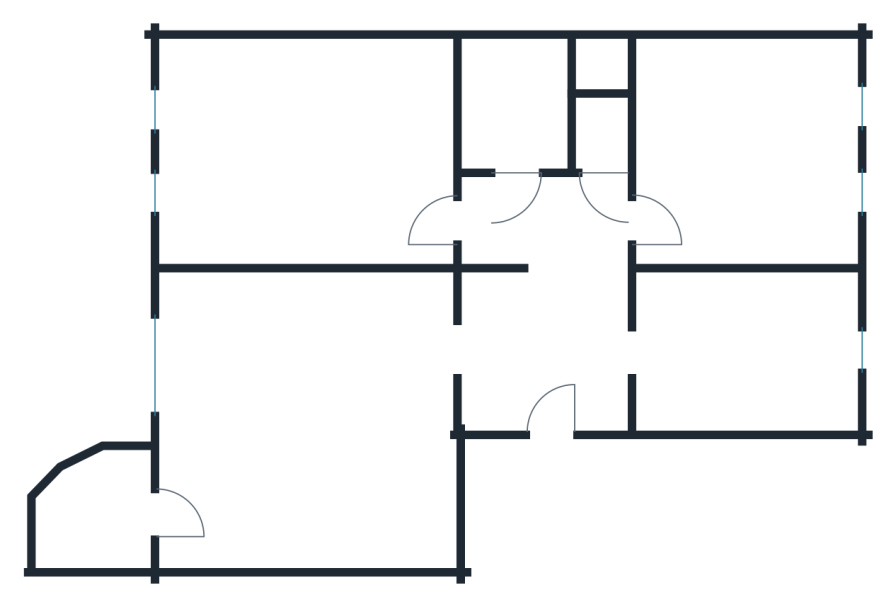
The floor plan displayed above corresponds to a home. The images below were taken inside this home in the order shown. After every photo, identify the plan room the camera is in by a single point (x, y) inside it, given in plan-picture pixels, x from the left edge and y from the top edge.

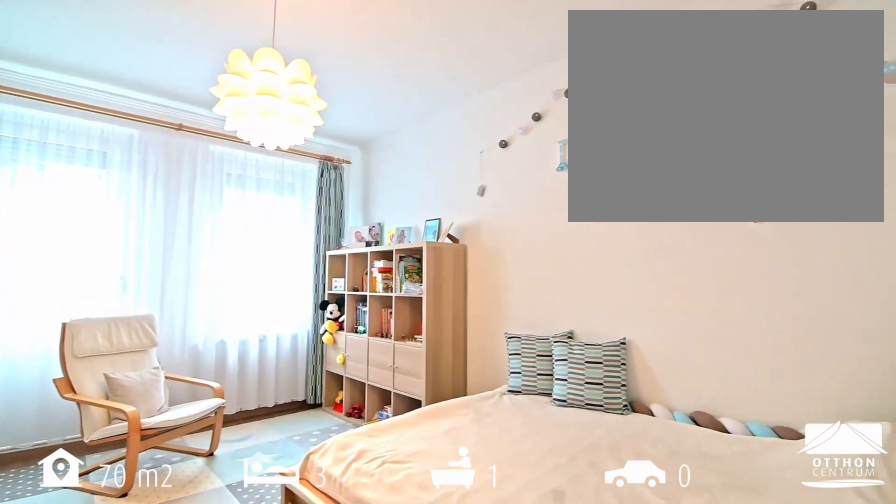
(308, 150)
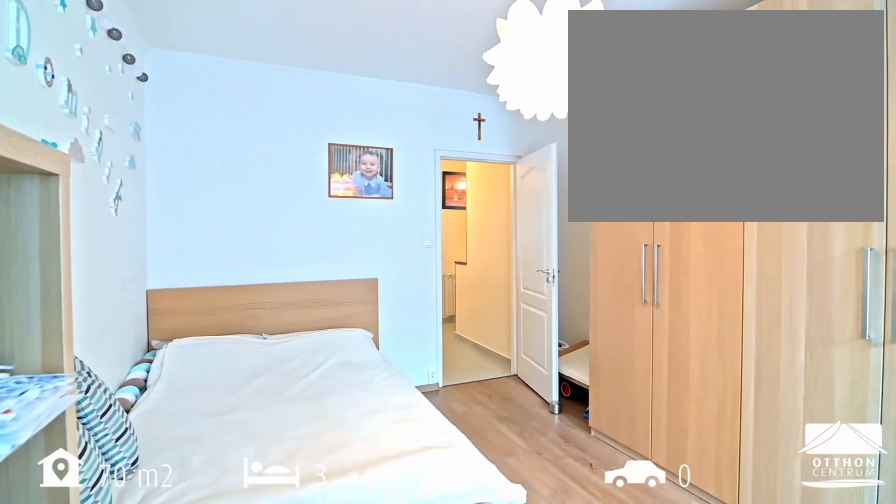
(308, 150)
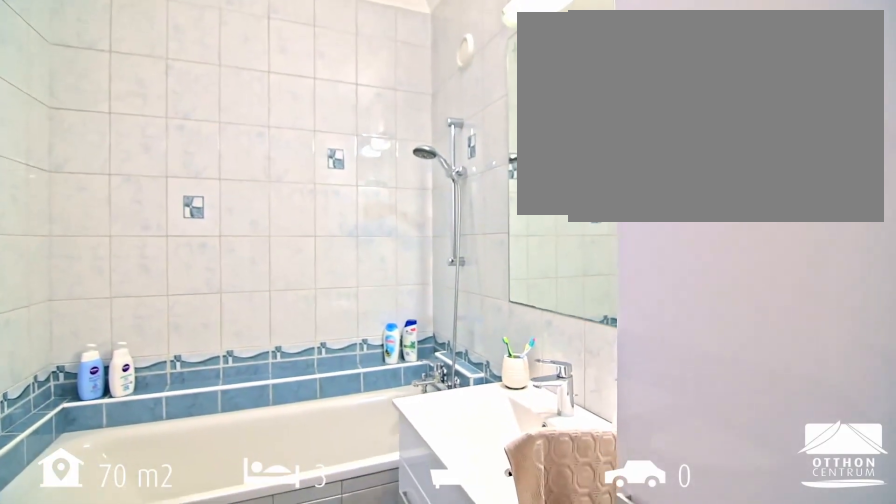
(515, 106)
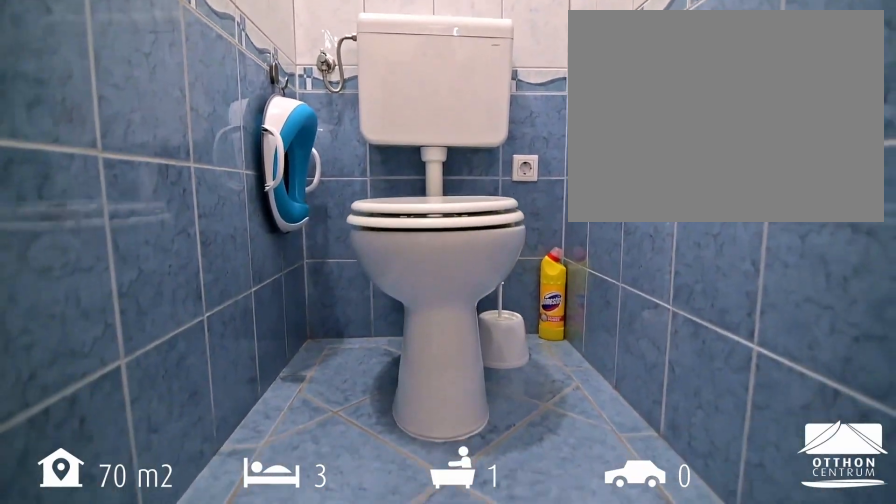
(602, 131)
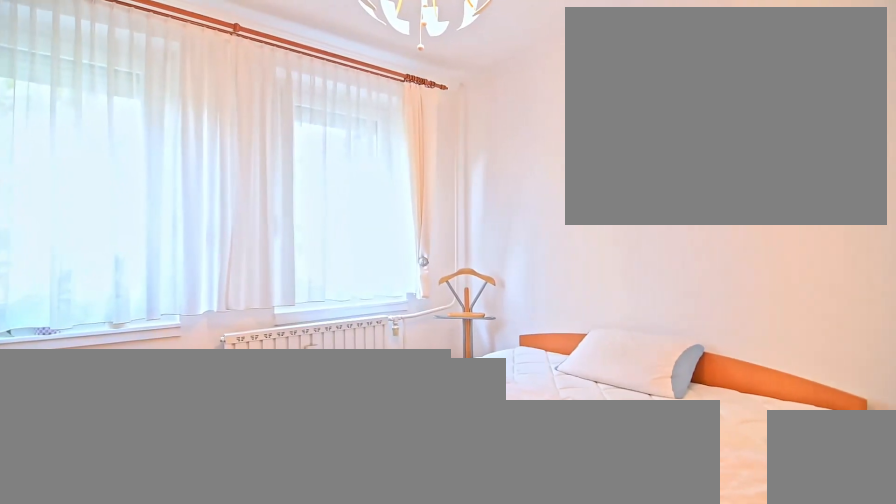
(744, 156)
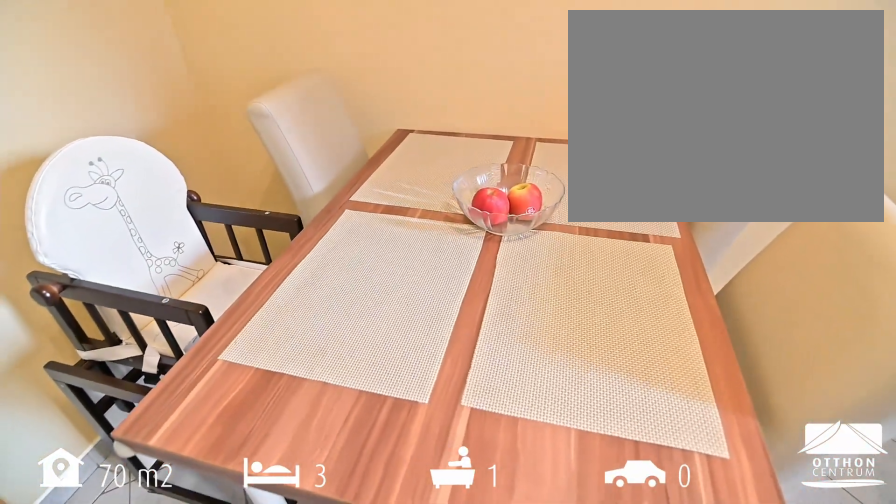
(742, 348)
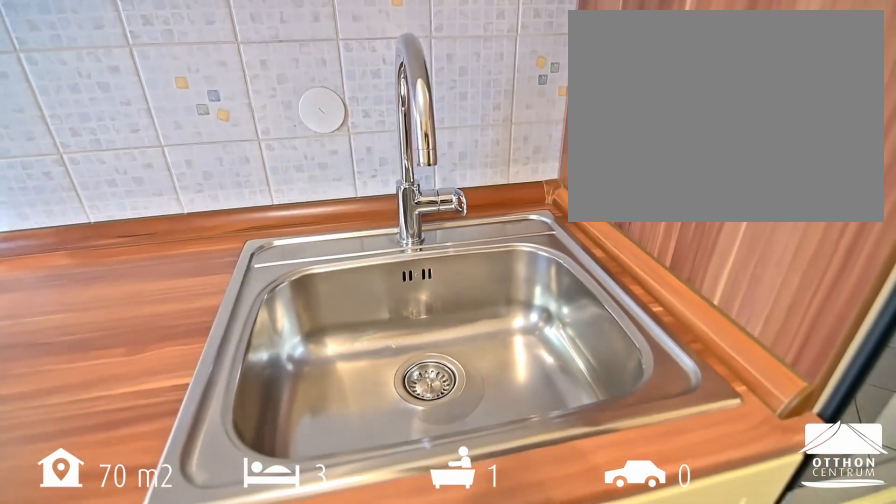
(743, 348)
